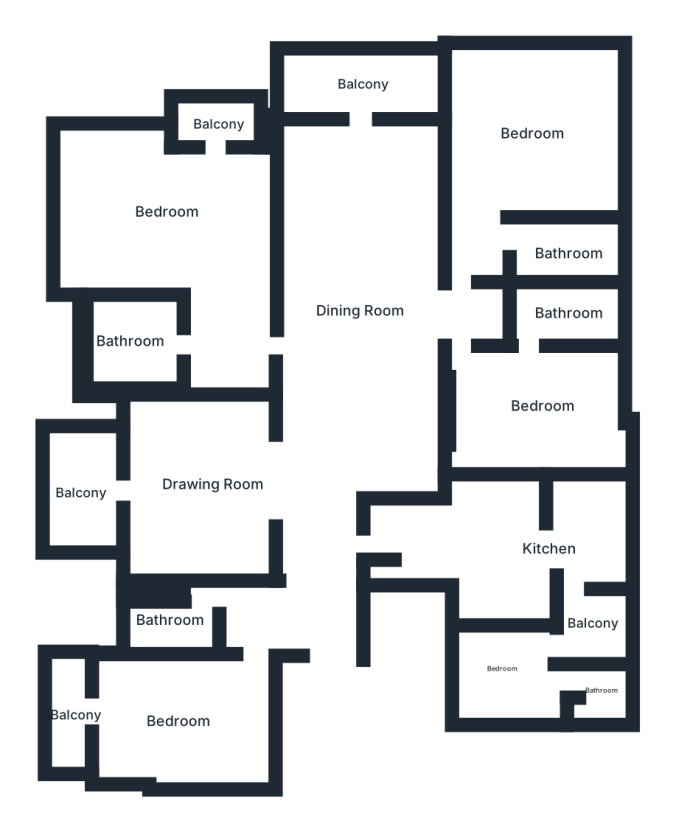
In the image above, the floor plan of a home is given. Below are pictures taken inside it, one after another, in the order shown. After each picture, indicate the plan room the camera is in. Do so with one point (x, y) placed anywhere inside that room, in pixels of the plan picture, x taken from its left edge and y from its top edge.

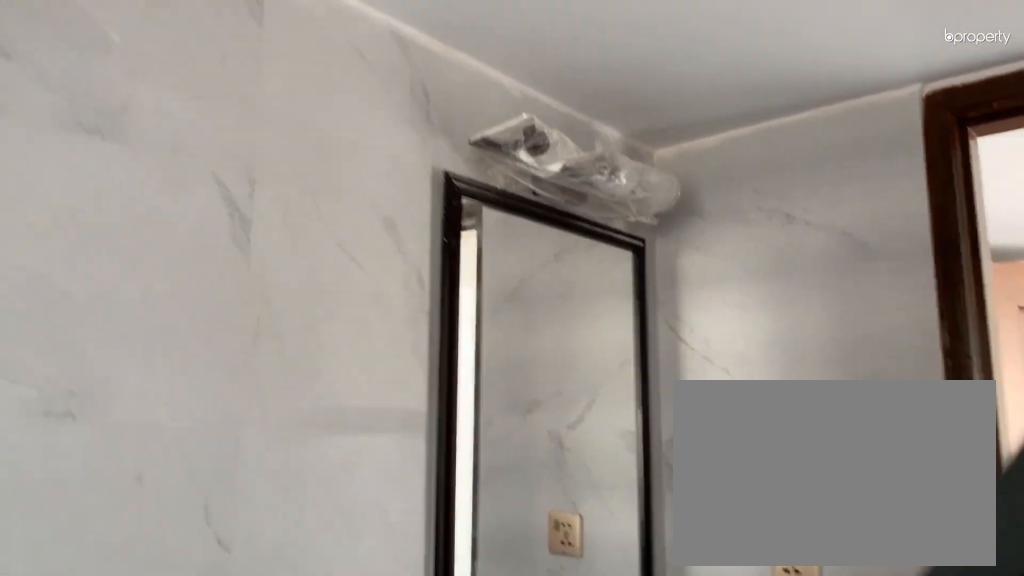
(566, 256)
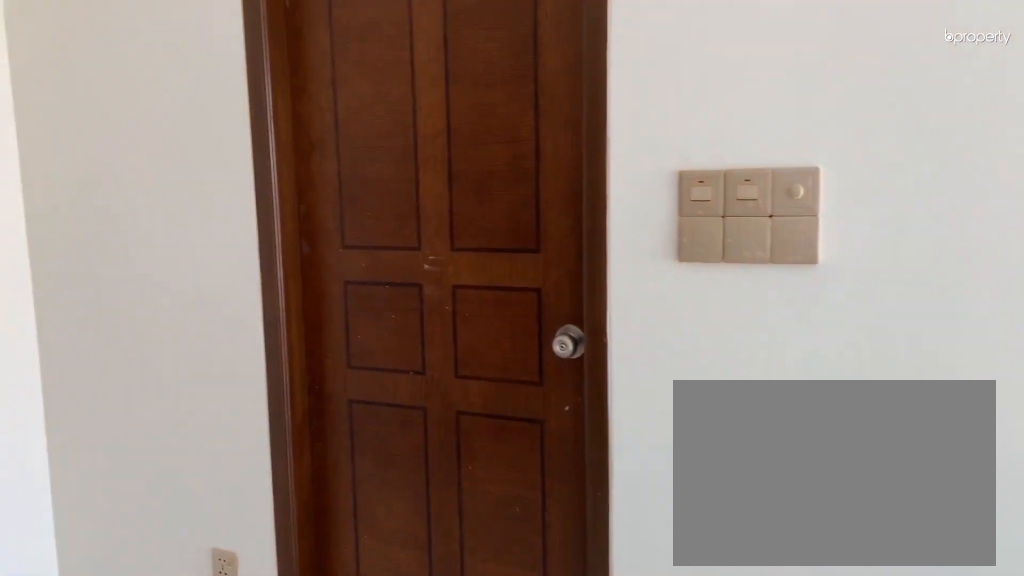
(170, 217)
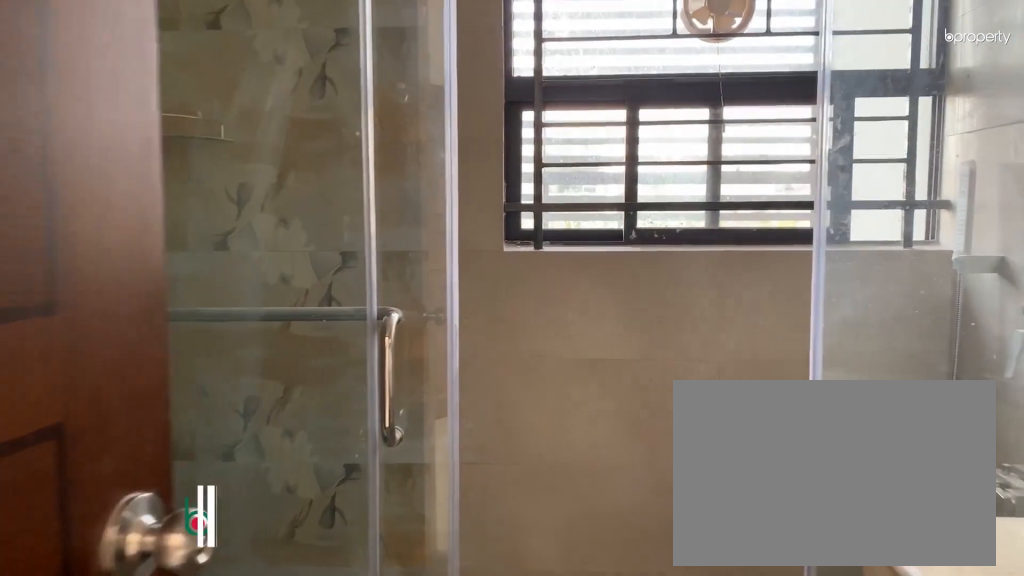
(129, 349)
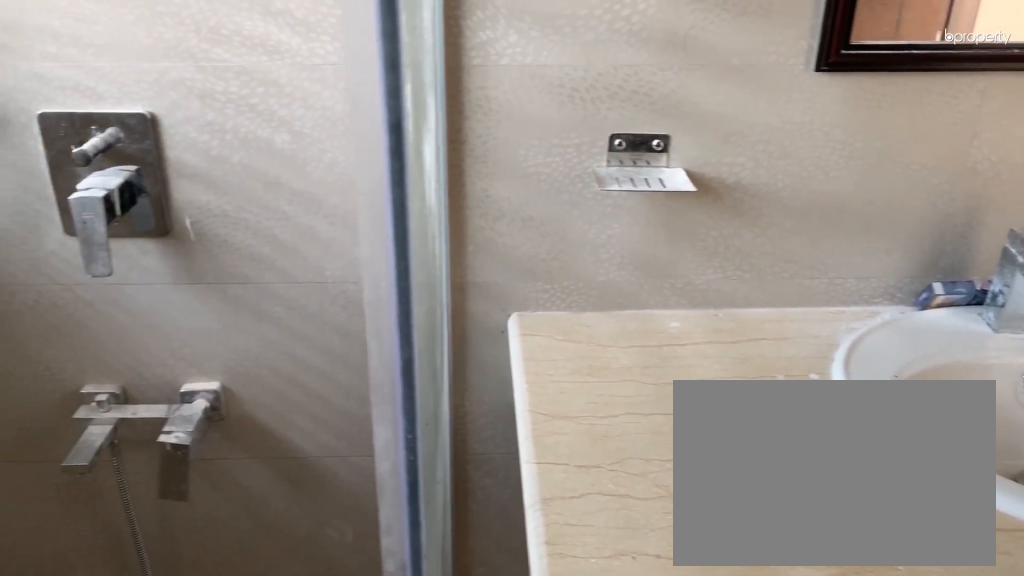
(130, 348)
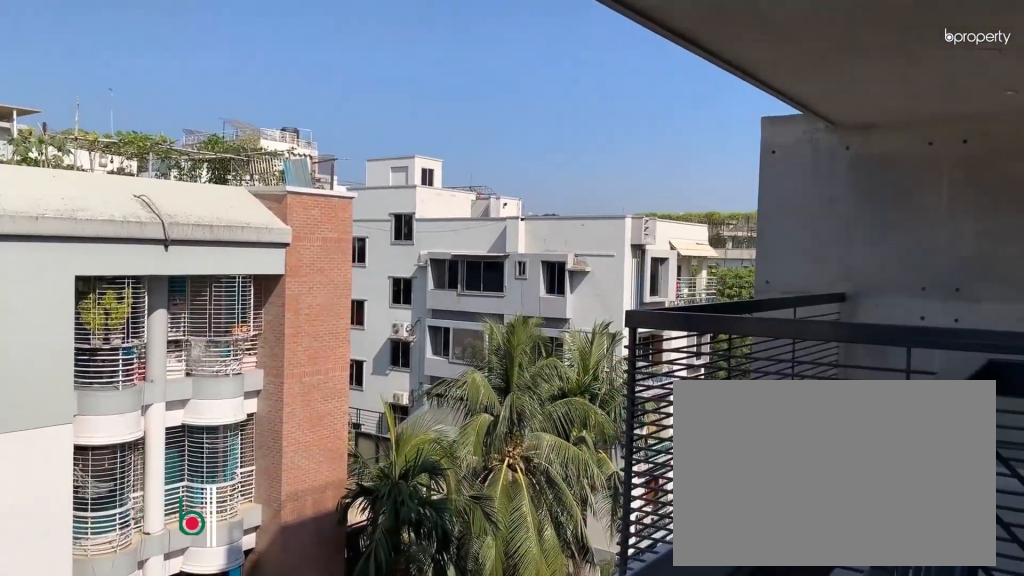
(216, 119)
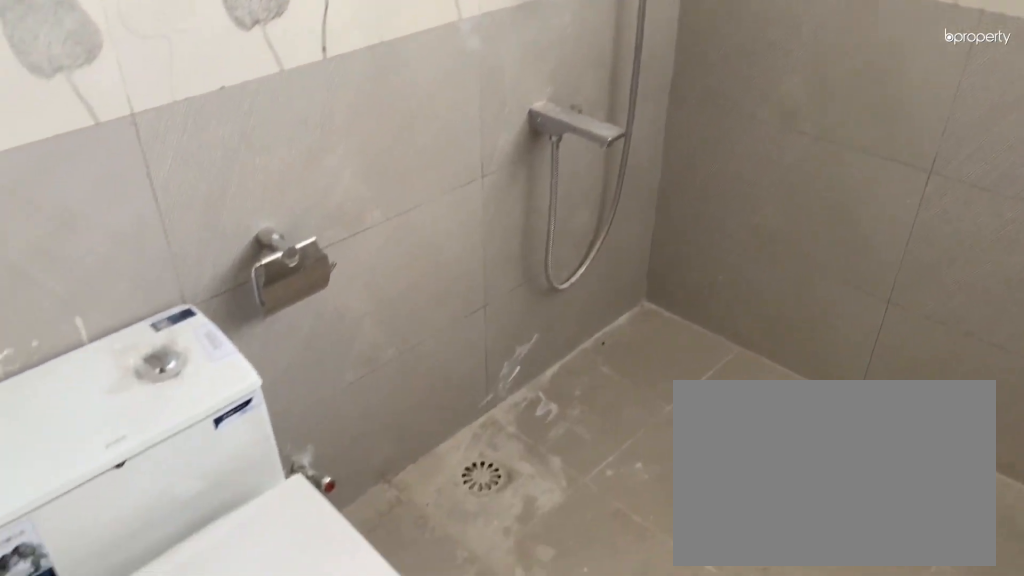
(159, 612)
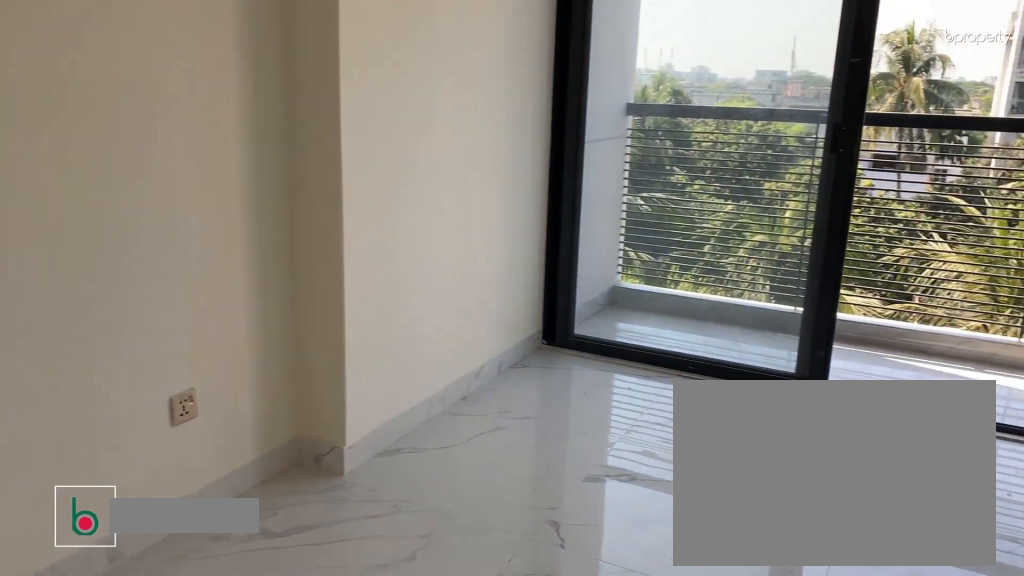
(187, 721)
